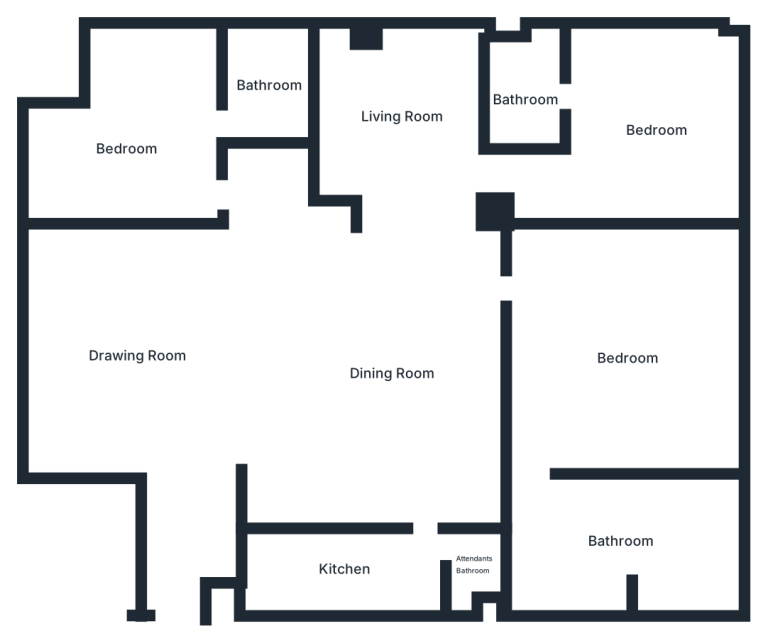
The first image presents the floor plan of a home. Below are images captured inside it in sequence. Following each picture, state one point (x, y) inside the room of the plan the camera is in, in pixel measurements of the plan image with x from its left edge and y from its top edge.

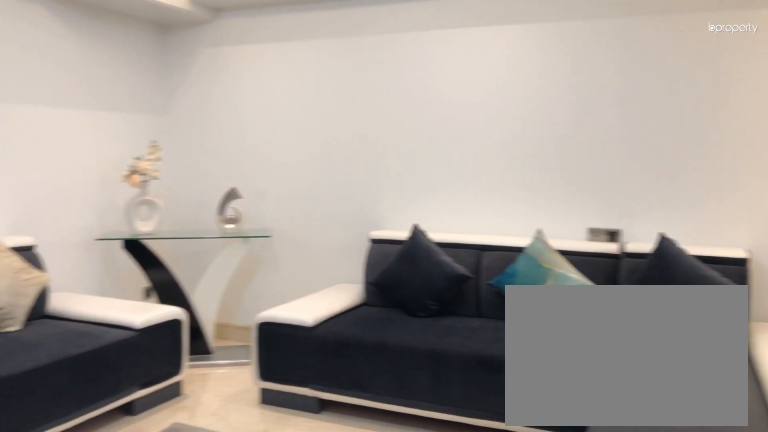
(136, 356)
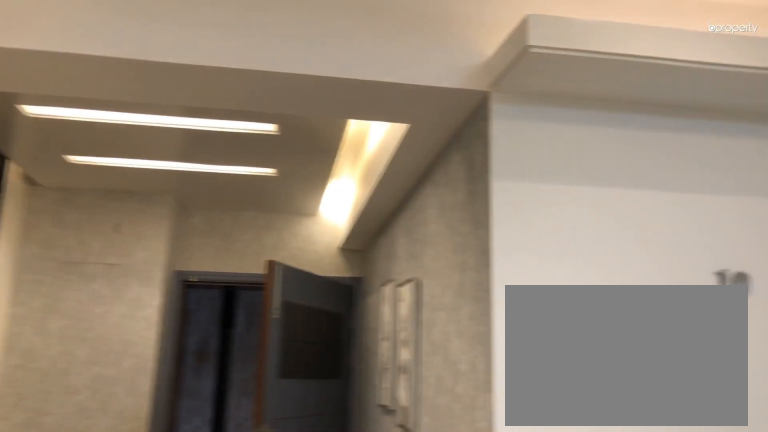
(136, 356)
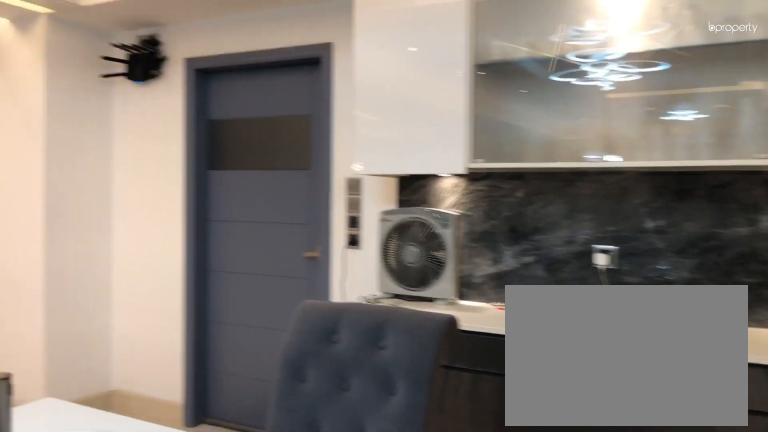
(392, 375)
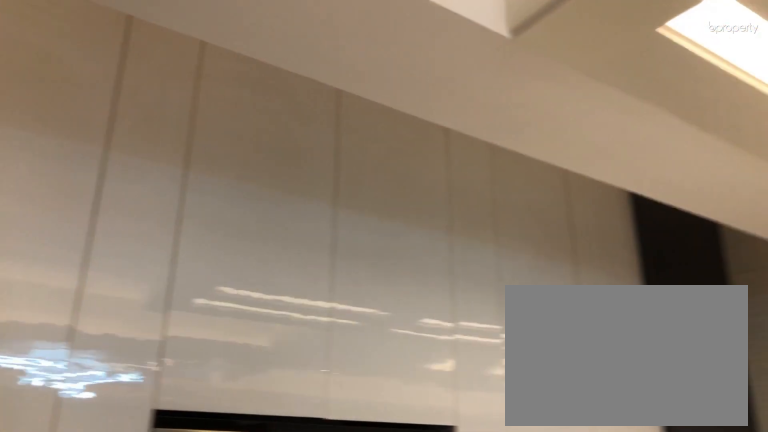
(392, 375)
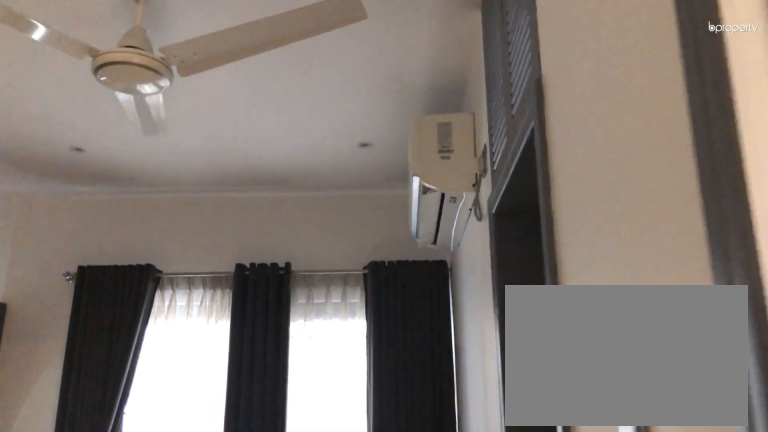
(131, 149)
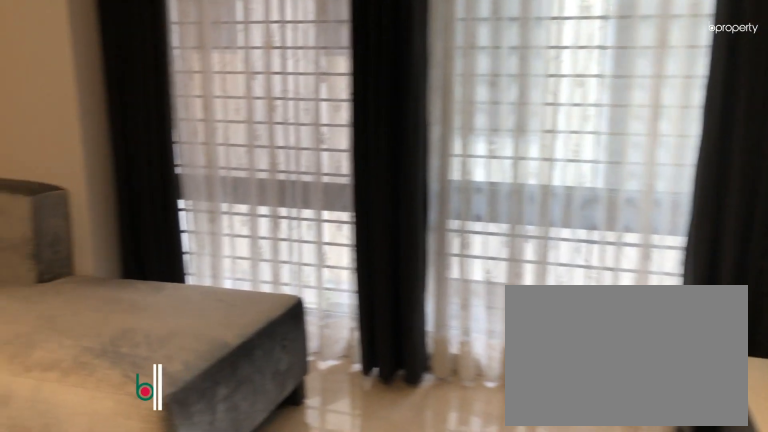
(399, 118)
